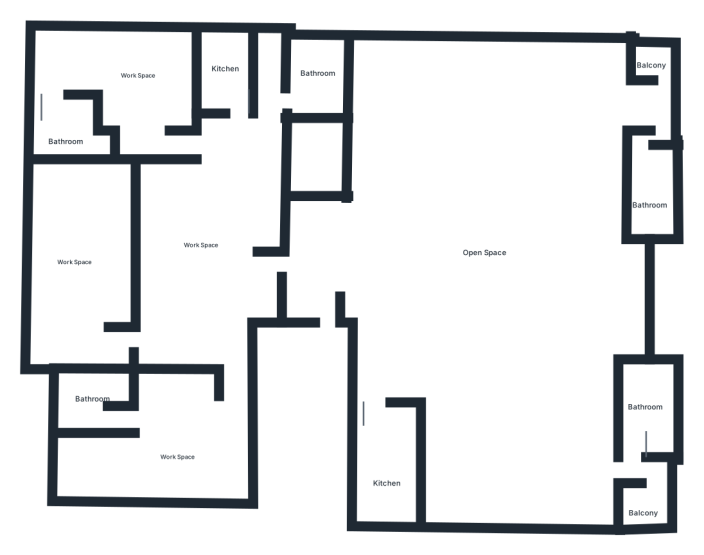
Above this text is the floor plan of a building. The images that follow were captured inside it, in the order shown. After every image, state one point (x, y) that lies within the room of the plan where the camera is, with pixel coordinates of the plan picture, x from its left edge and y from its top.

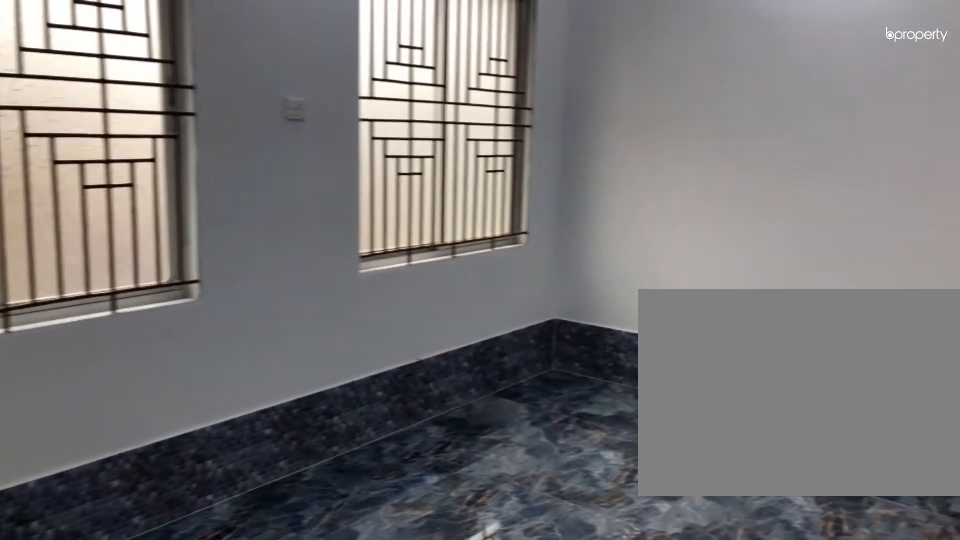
(91, 249)
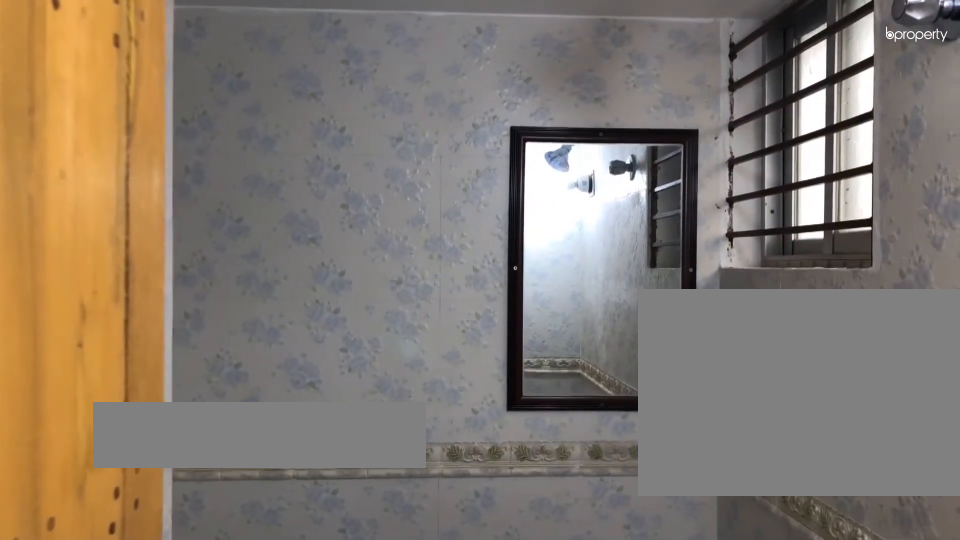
(73, 133)
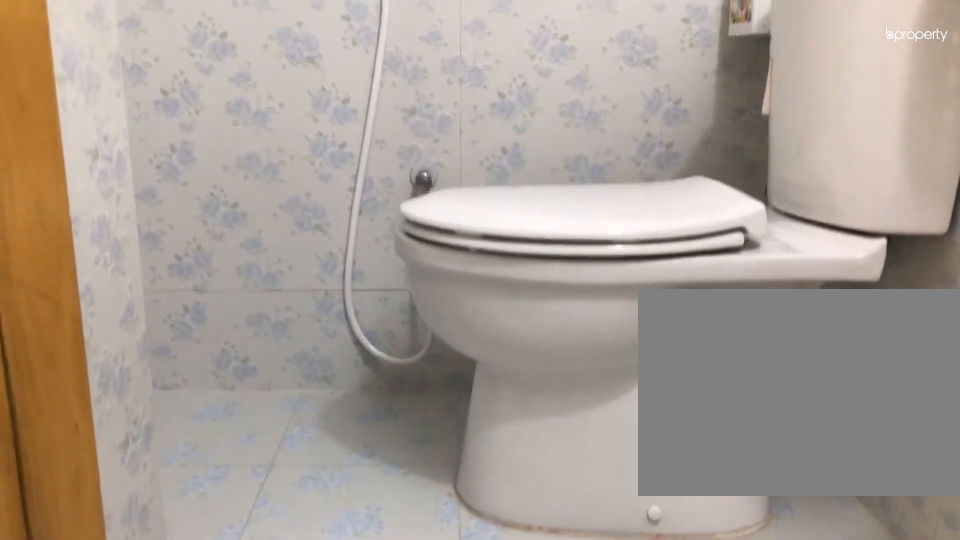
(73, 133)
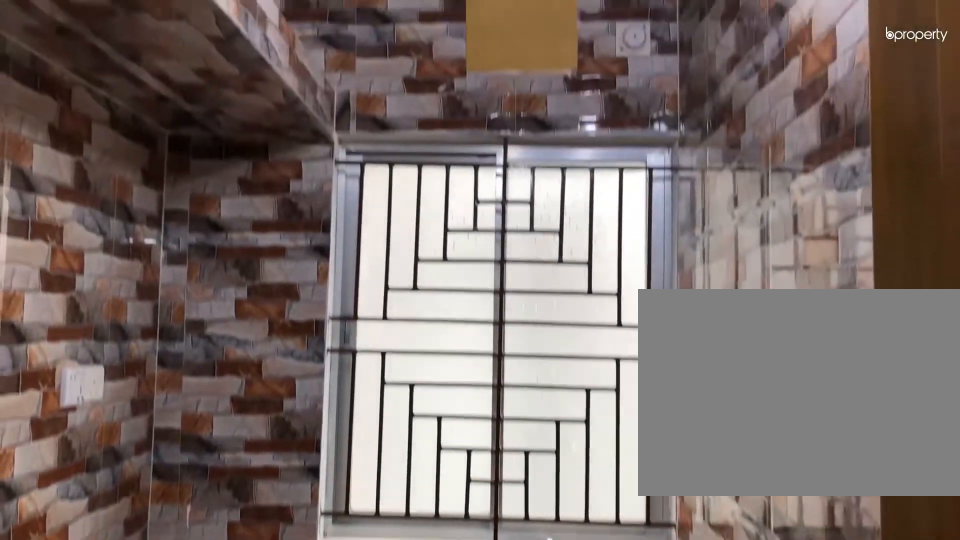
(227, 72)
